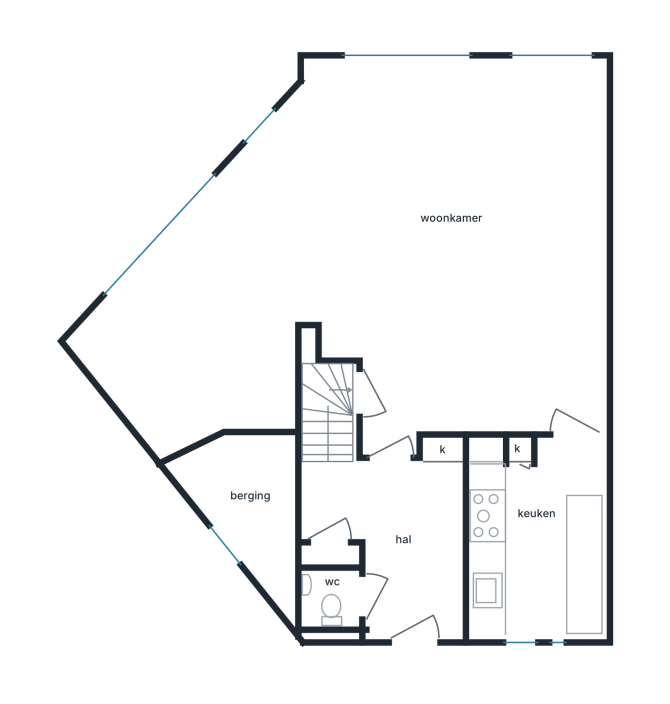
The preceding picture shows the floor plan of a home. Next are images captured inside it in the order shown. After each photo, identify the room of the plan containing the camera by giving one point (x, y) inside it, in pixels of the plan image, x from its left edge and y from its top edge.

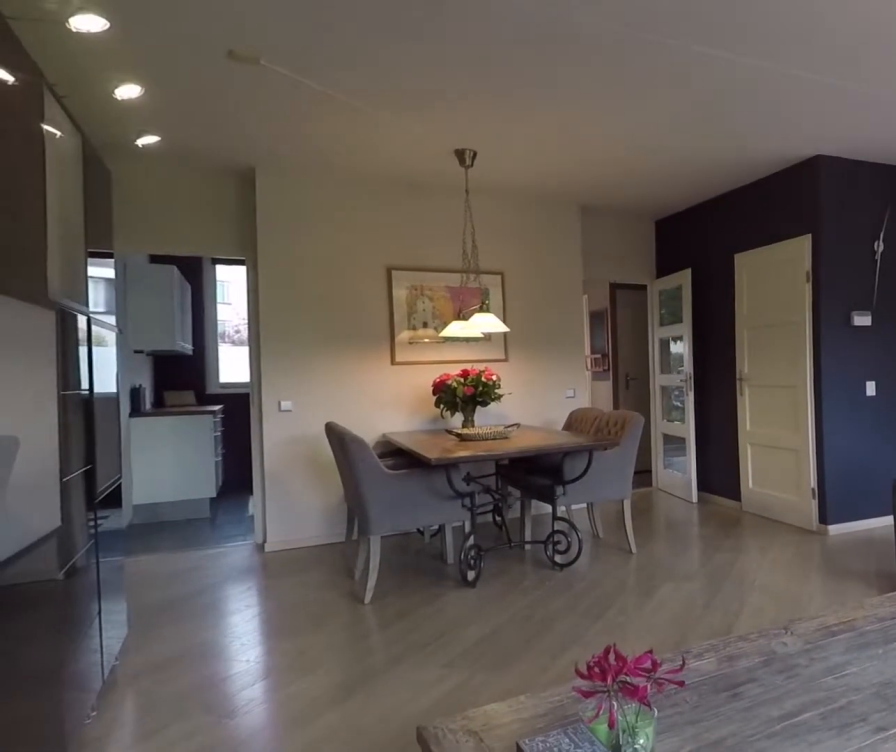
(430, 322)
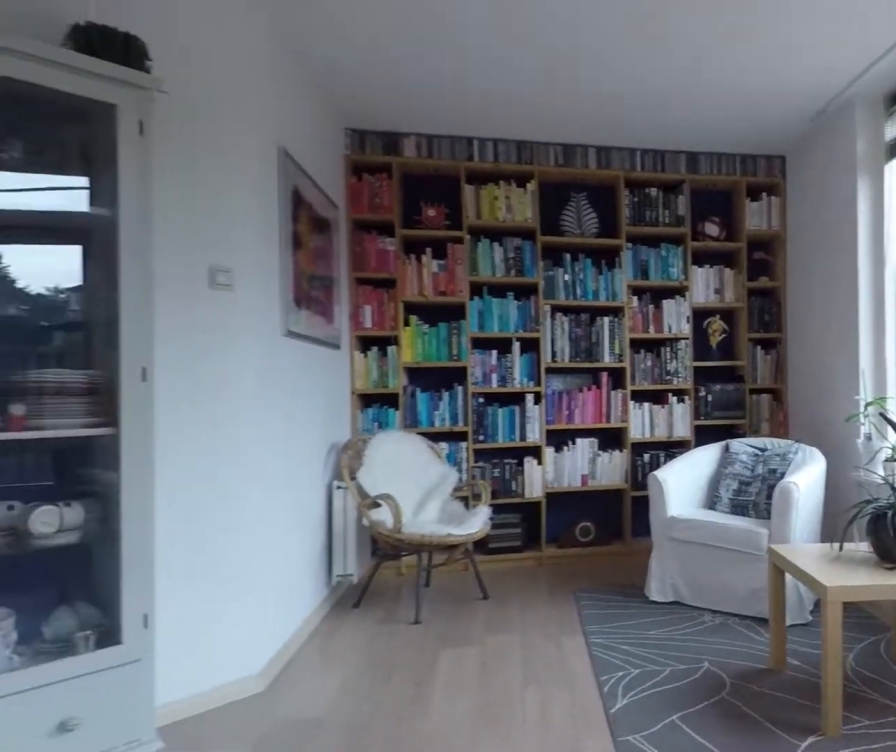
(430, 322)
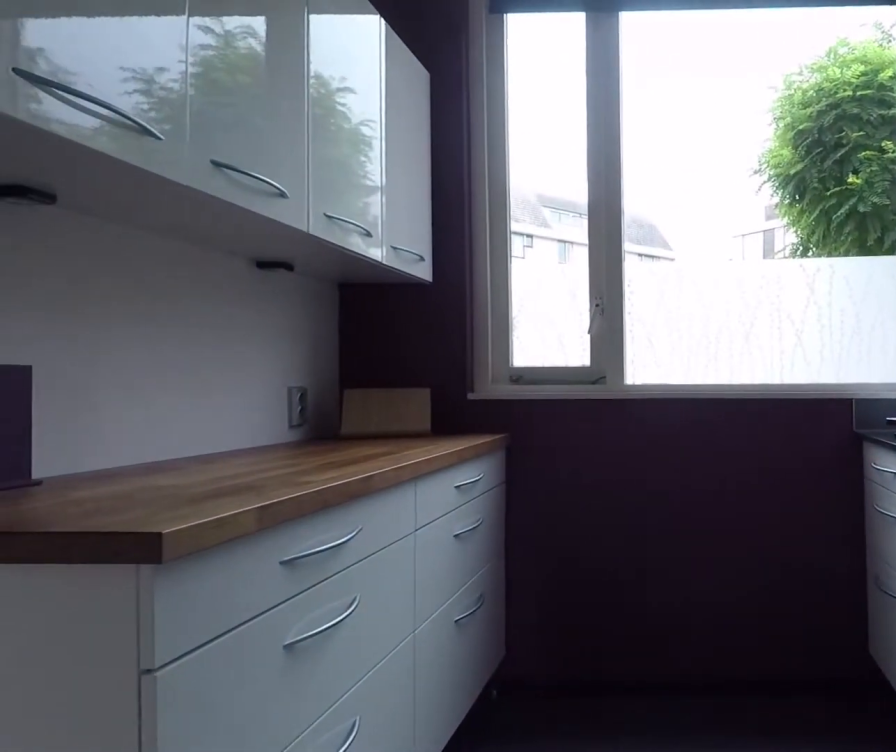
(538, 543)
